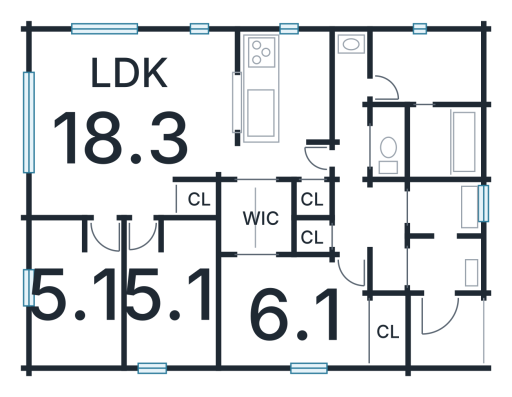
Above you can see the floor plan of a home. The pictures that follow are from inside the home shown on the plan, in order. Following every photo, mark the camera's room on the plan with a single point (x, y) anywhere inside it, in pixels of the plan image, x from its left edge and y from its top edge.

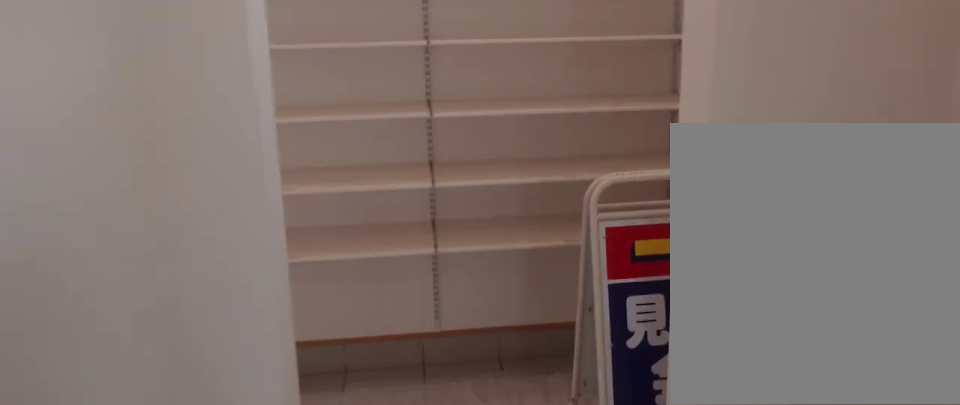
(443, 229)
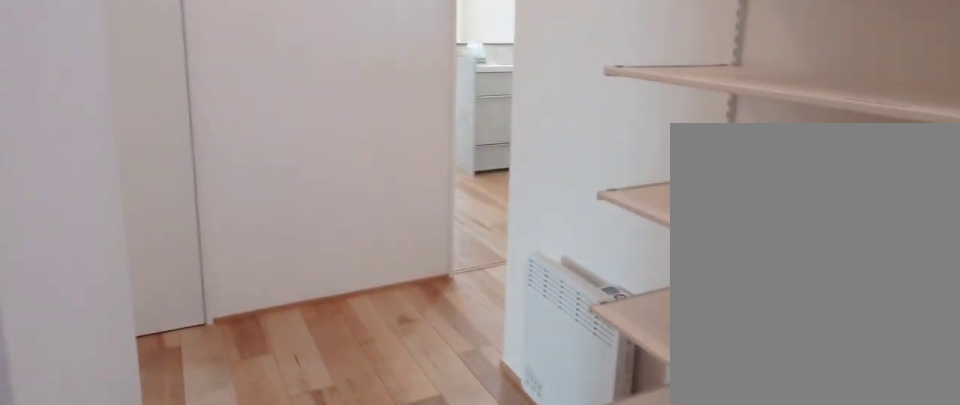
(443, 229)
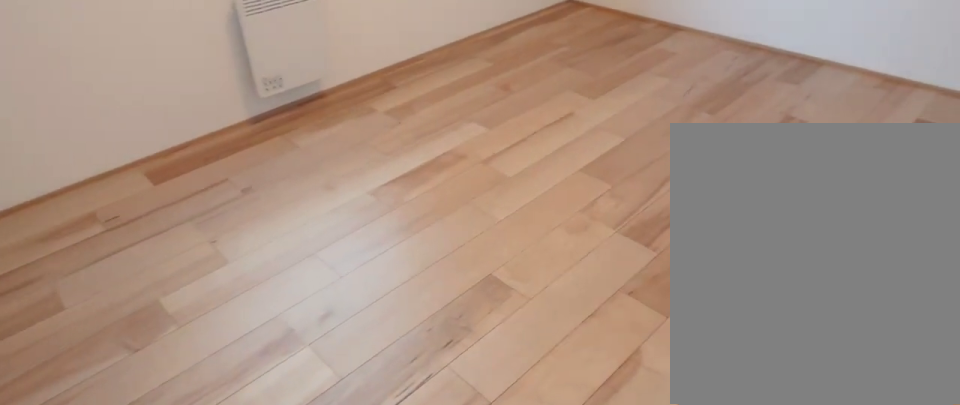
(285, 312)
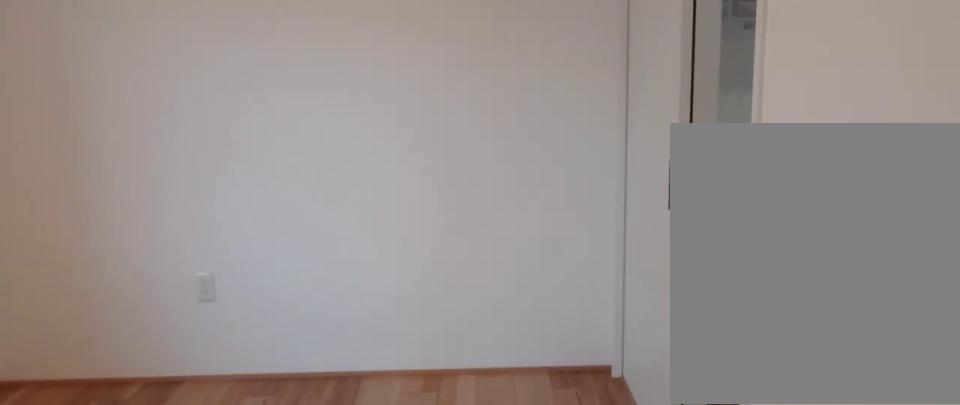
(285, 312)
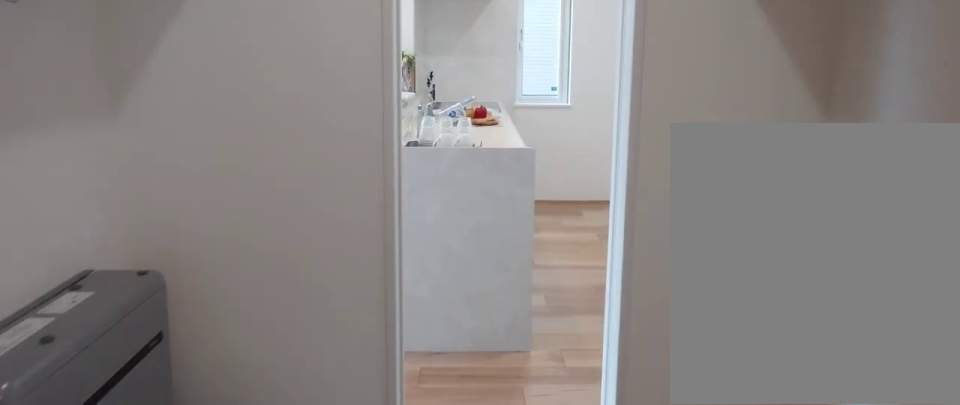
(256, 222)
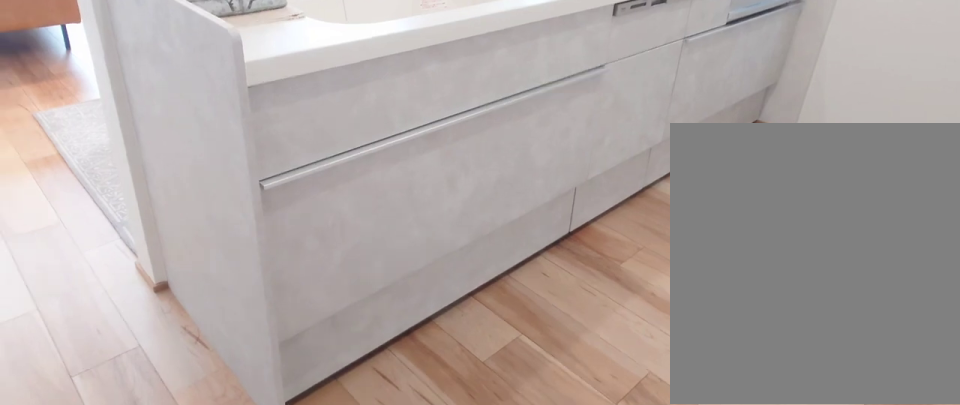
(281, 103)
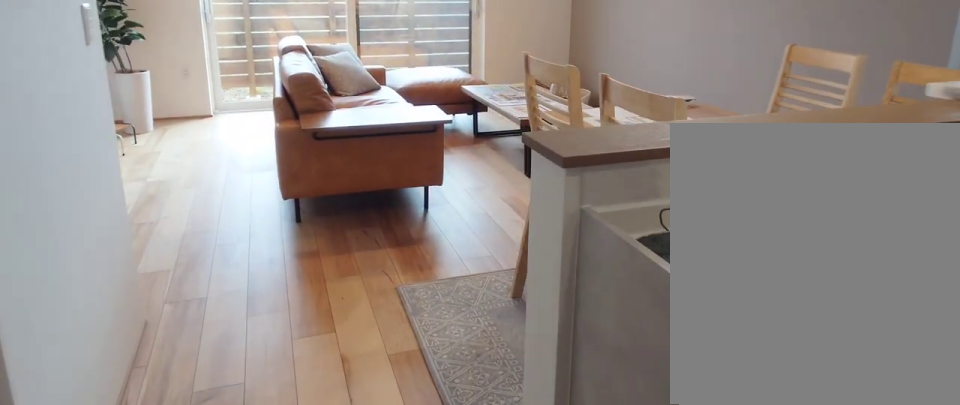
(117, 130)
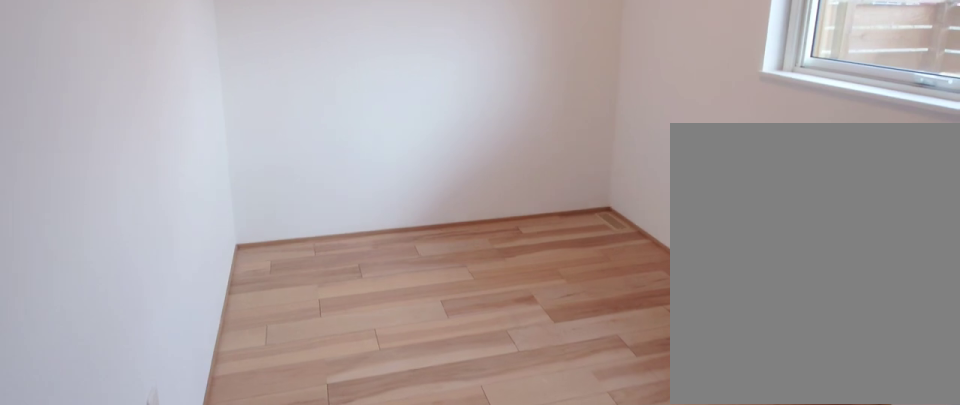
(71, 297)
